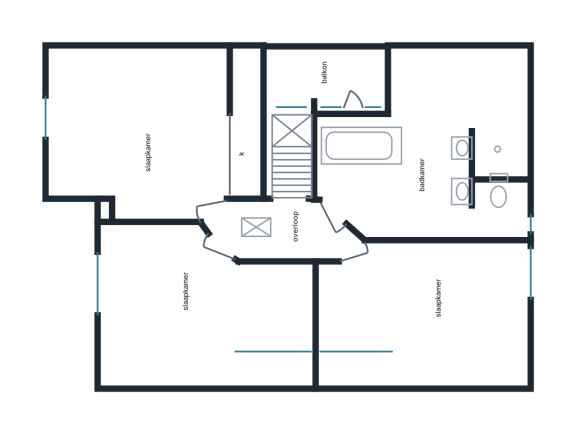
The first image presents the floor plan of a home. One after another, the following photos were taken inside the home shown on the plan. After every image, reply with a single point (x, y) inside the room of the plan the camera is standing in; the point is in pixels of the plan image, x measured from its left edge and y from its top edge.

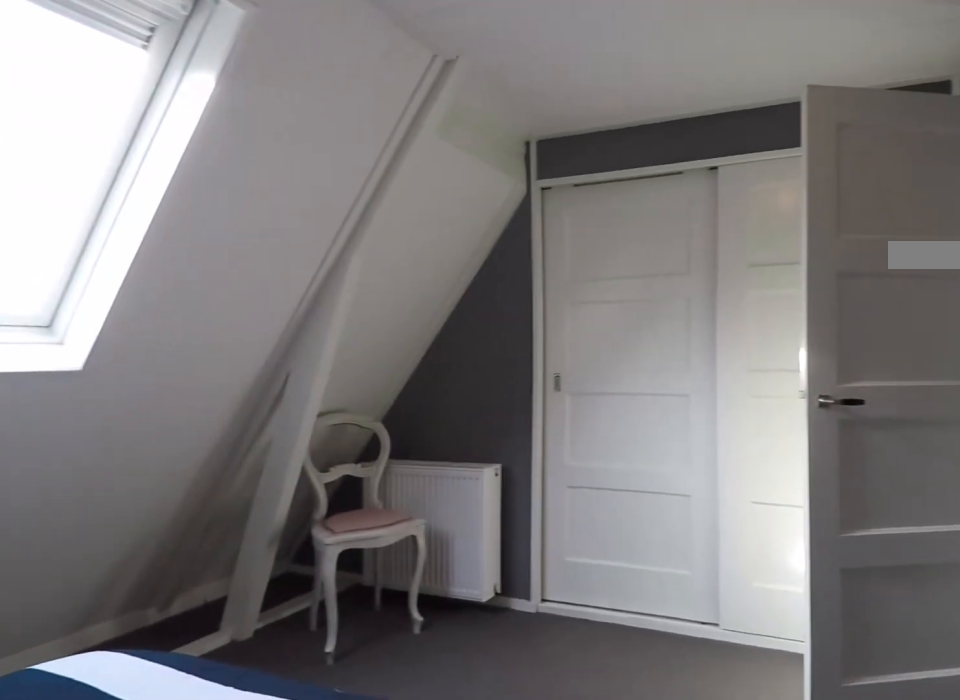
(150, 154)
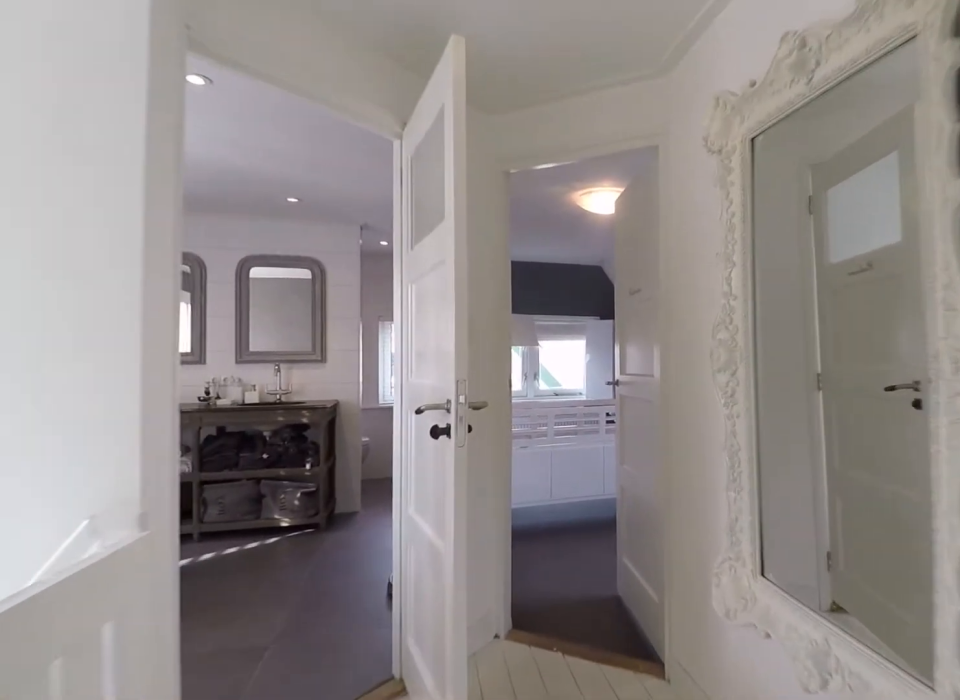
(280, 229)
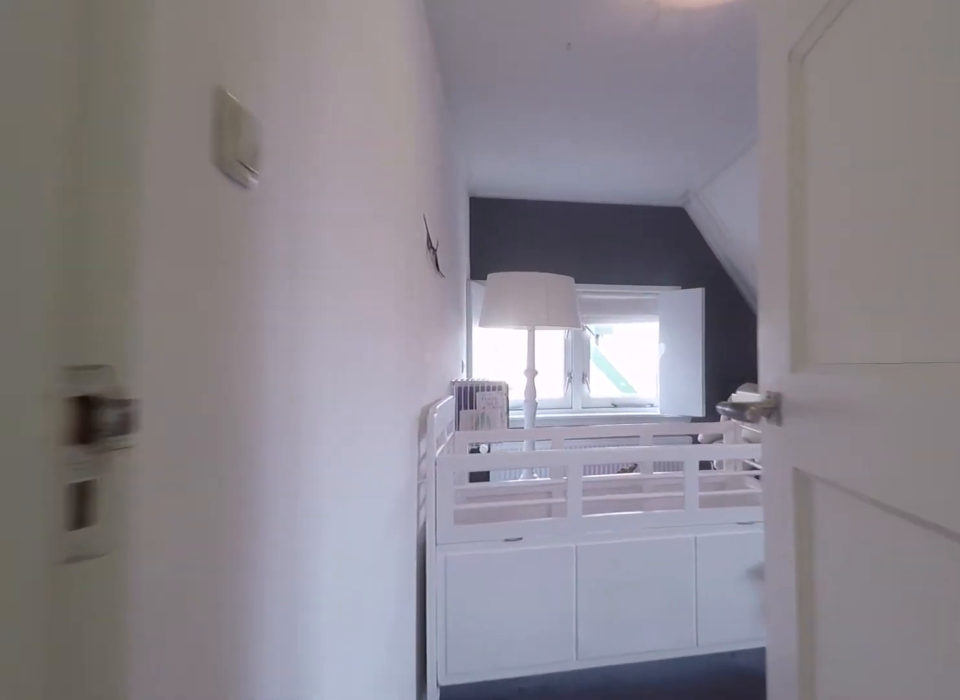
(280, 229)
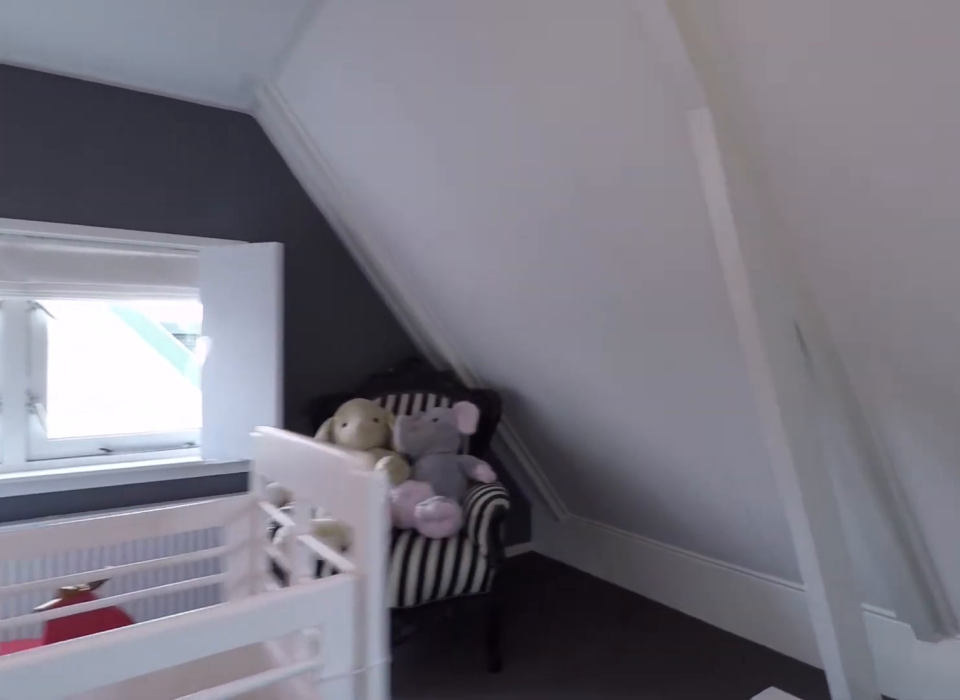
(429, 292)
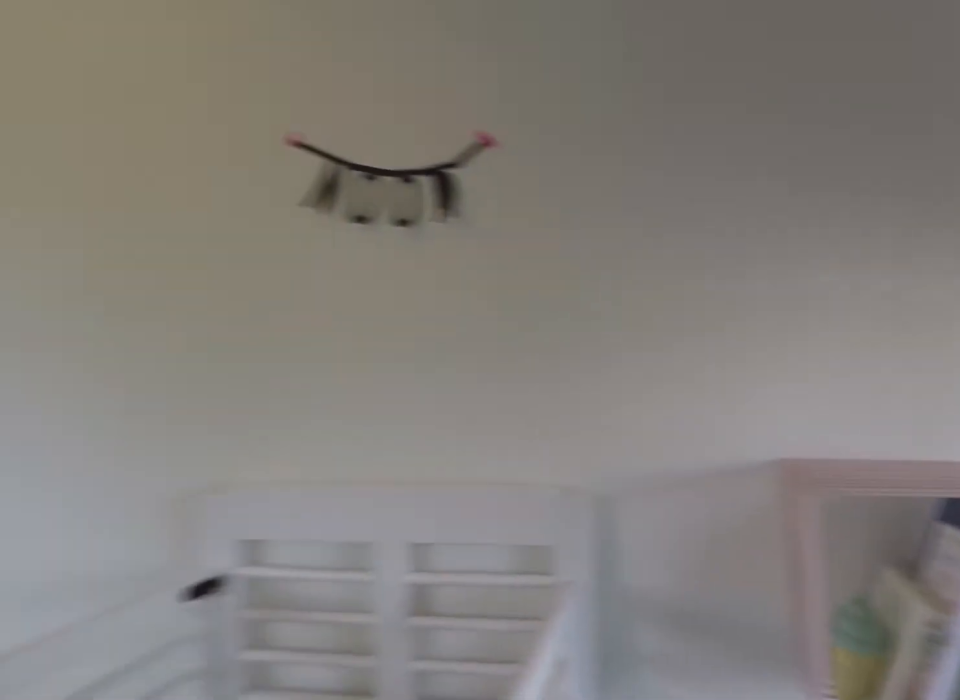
(429, 292)
